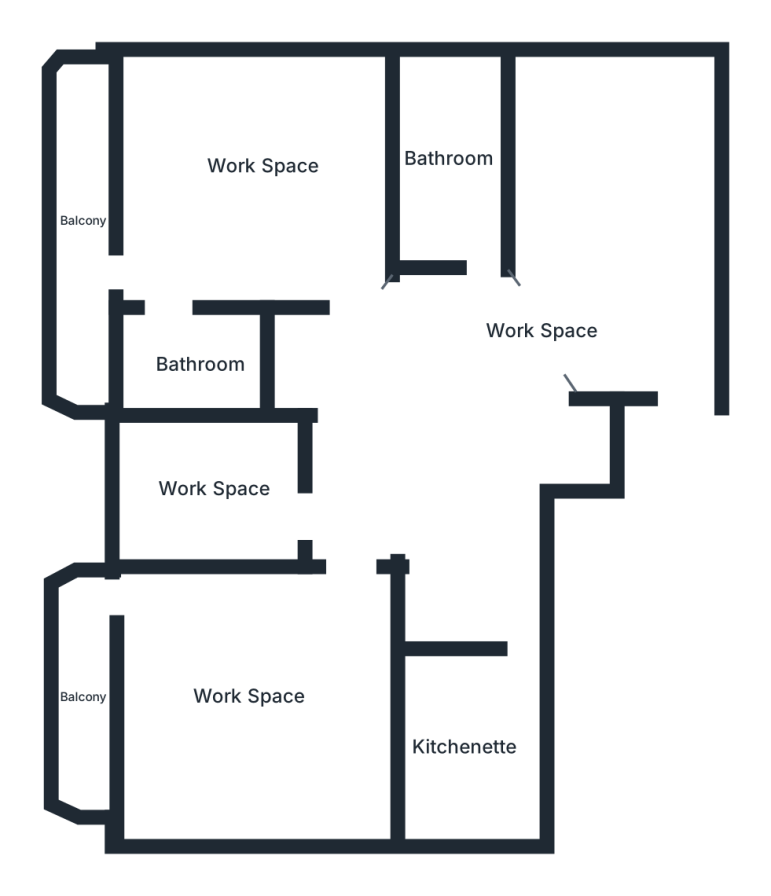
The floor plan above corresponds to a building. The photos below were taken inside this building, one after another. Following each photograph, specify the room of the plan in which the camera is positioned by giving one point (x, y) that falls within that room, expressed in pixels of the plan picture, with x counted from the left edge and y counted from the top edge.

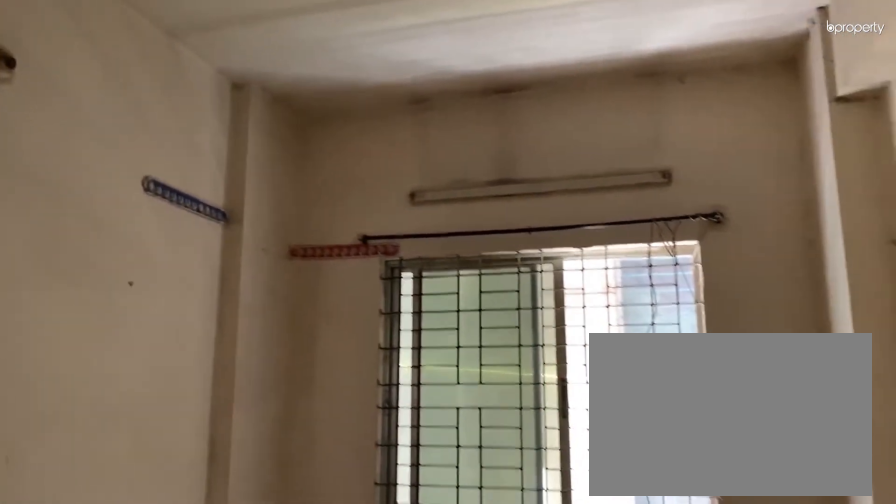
(549, 329)
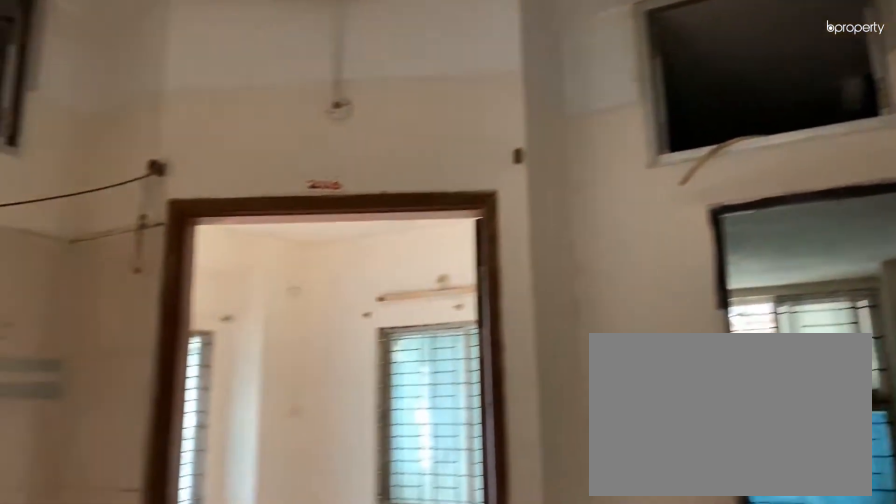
(549, 329)
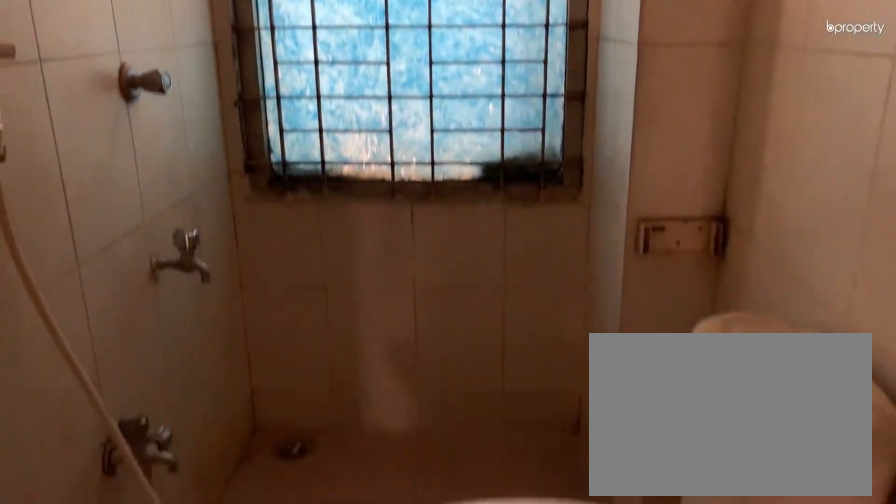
(448, 159)
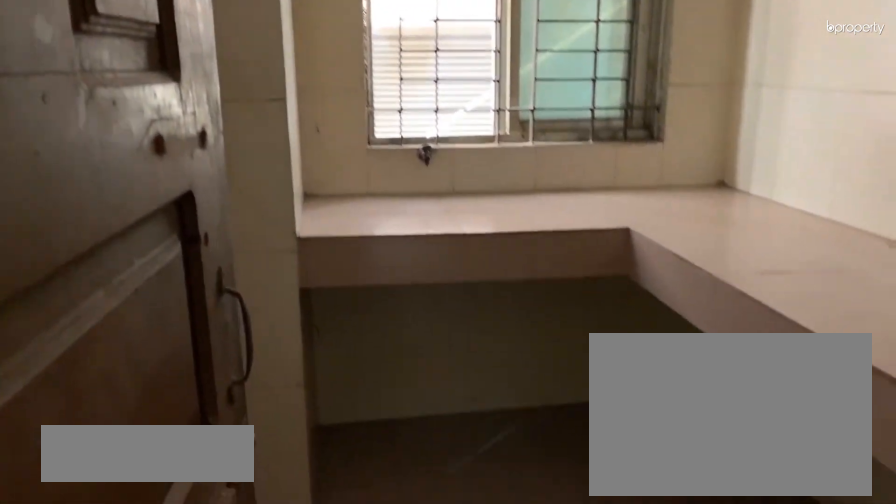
(466, 748)
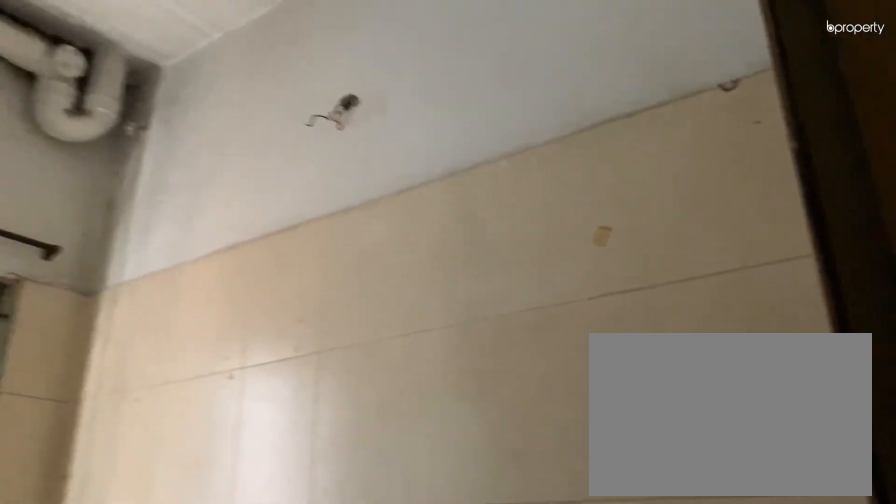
(466, 748)
